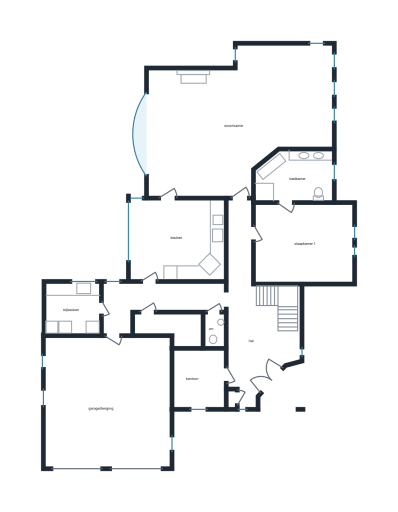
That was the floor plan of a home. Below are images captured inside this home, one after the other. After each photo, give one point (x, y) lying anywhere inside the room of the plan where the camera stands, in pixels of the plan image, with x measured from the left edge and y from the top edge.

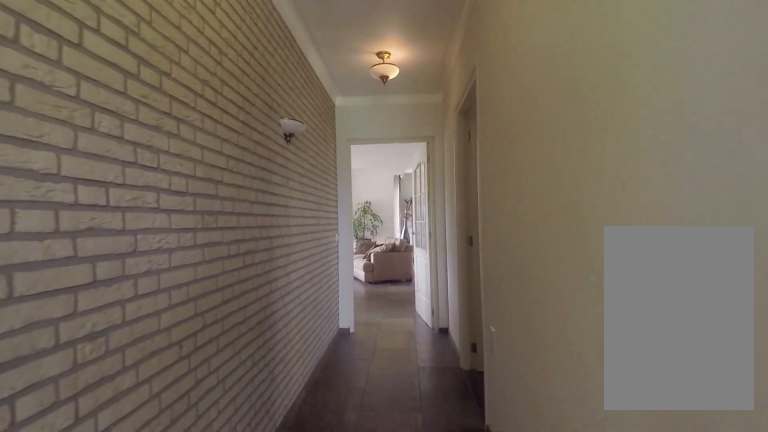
(251, 316)
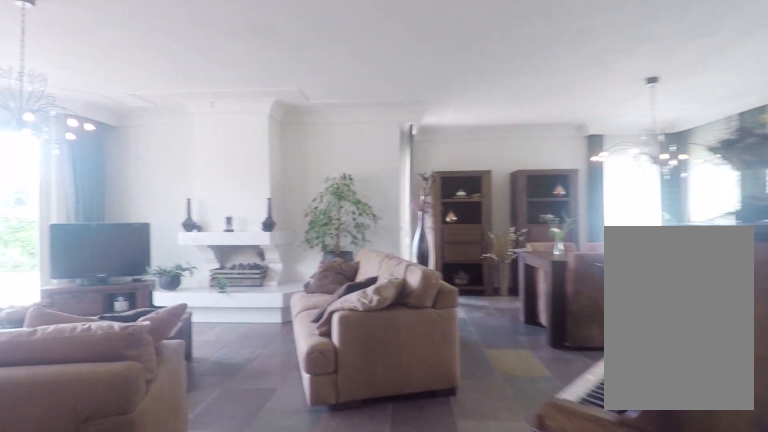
(232, 119)
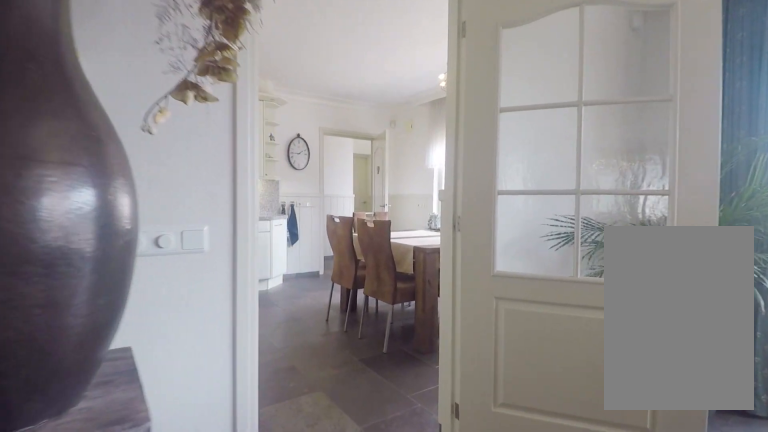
(232, 119)
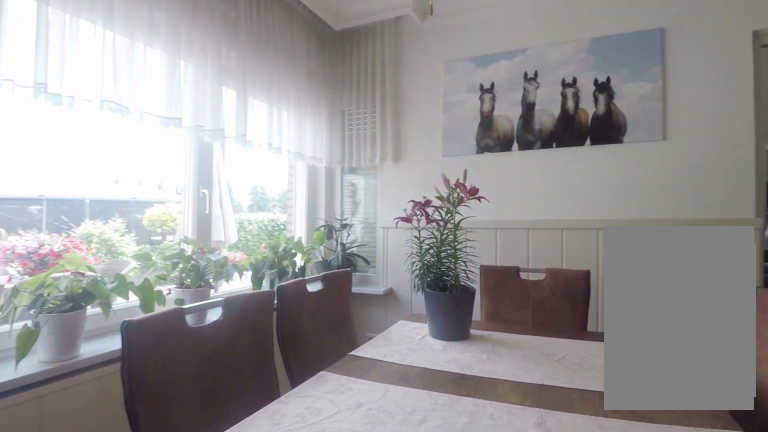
(177, 239)
